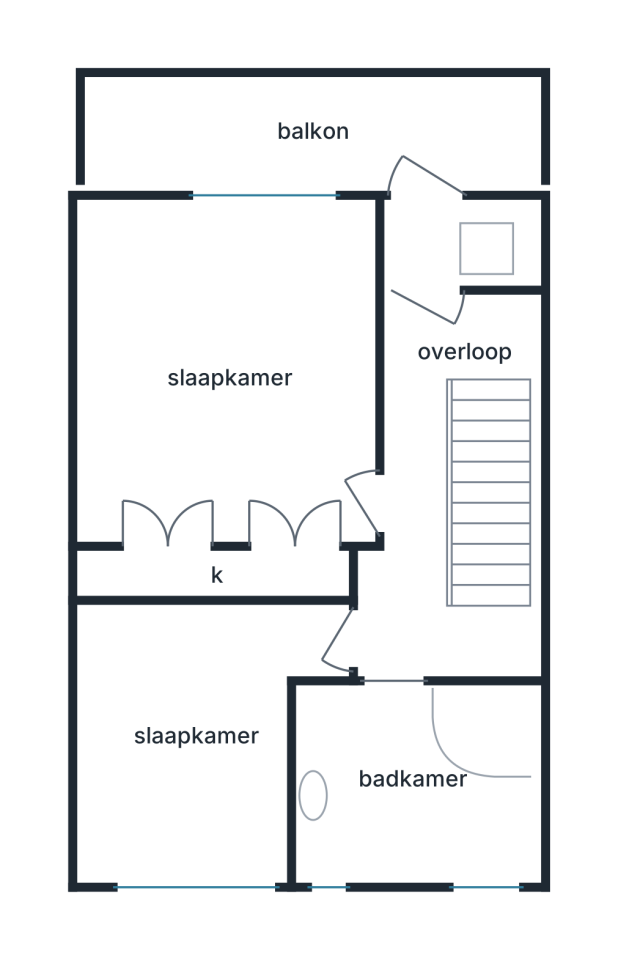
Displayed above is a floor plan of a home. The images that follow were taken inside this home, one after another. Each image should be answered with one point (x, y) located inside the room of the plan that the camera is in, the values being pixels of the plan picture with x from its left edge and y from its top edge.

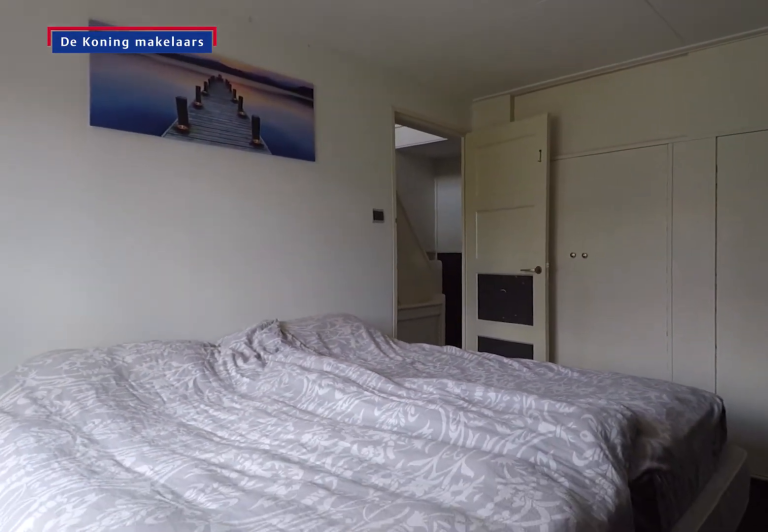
(232, 375)
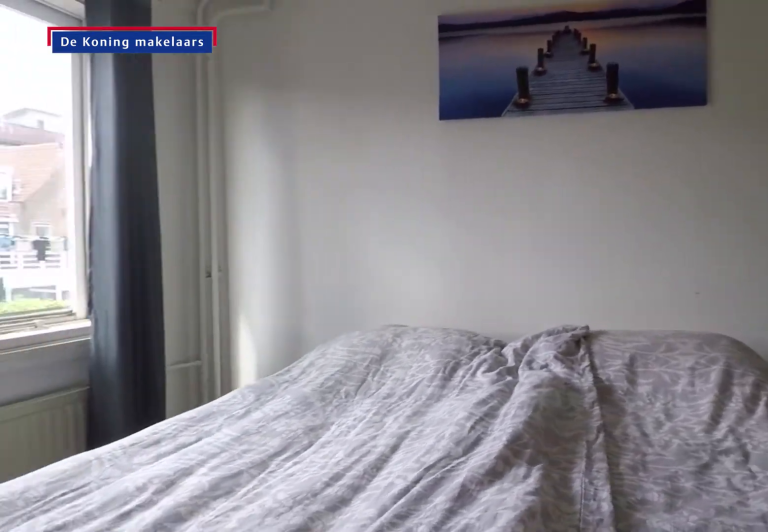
(232, 375)
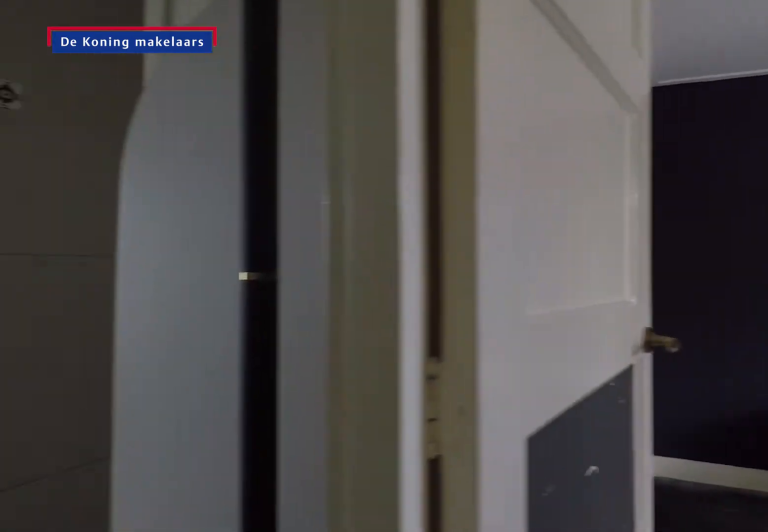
(434, 493)
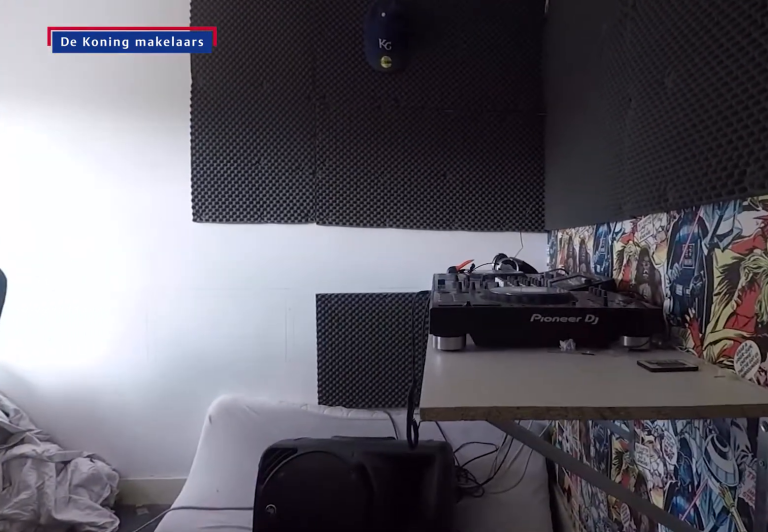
(196, 732)
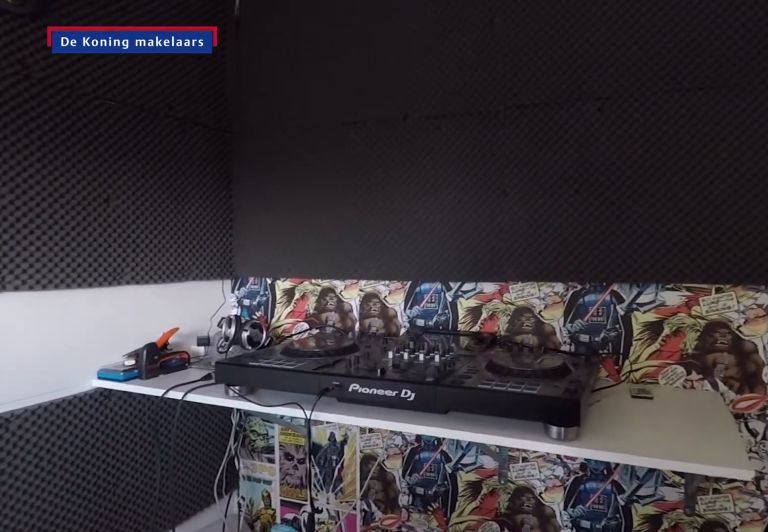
(196, 732)
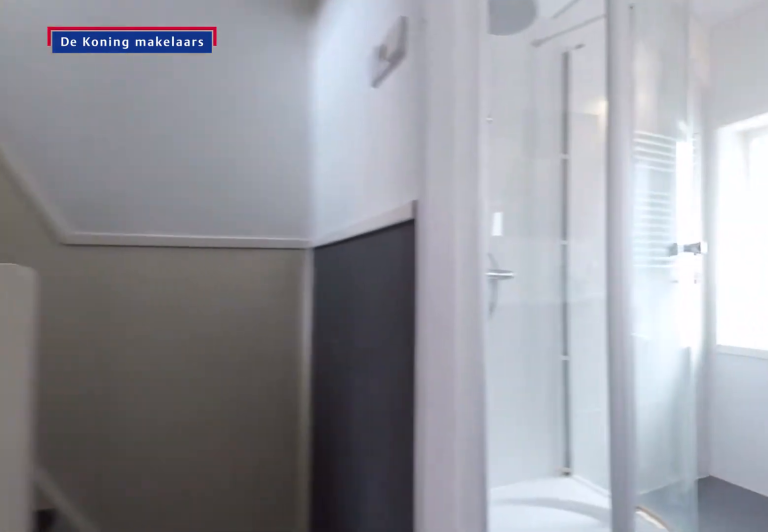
(435, 499)
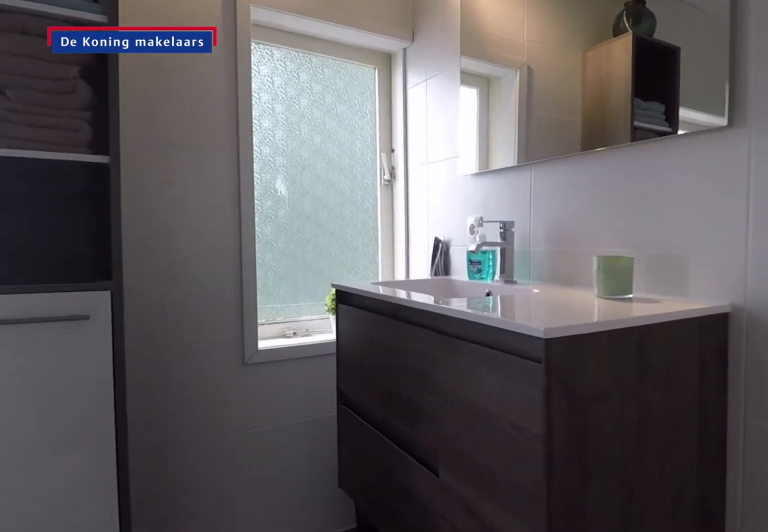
(414, 775)
